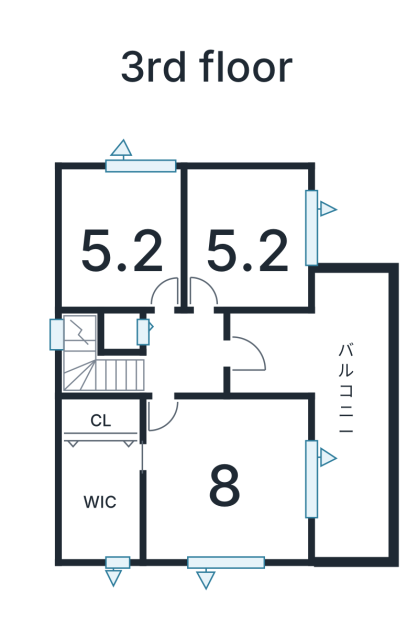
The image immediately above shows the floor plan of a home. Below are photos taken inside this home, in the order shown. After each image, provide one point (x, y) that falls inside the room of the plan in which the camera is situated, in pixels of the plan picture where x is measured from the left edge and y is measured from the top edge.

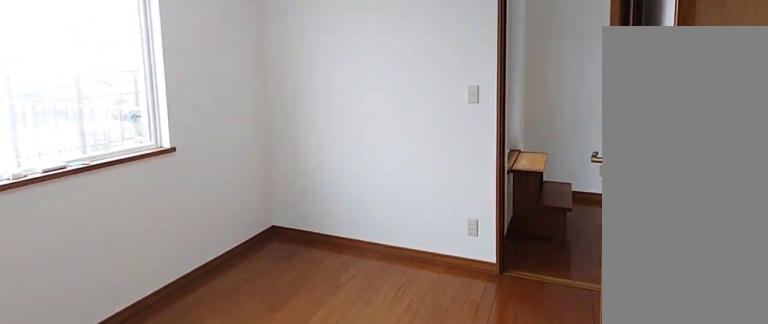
(248, 232)
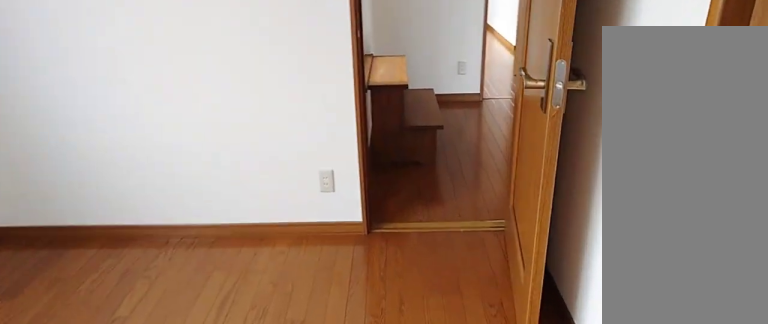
(248, 232)
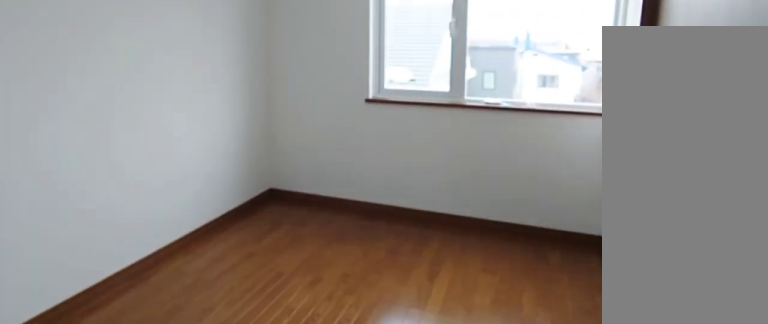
(113, 239)
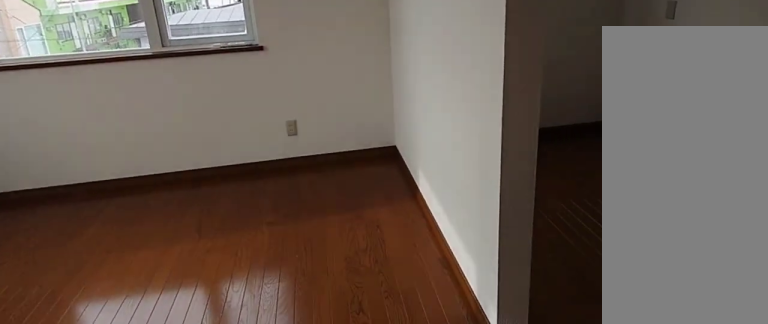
(220, 477)
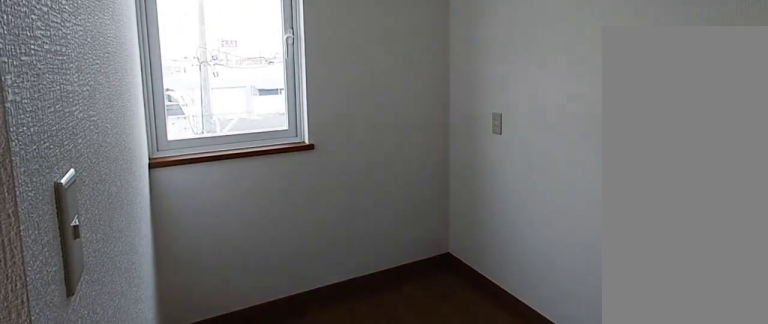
(96, 498)
